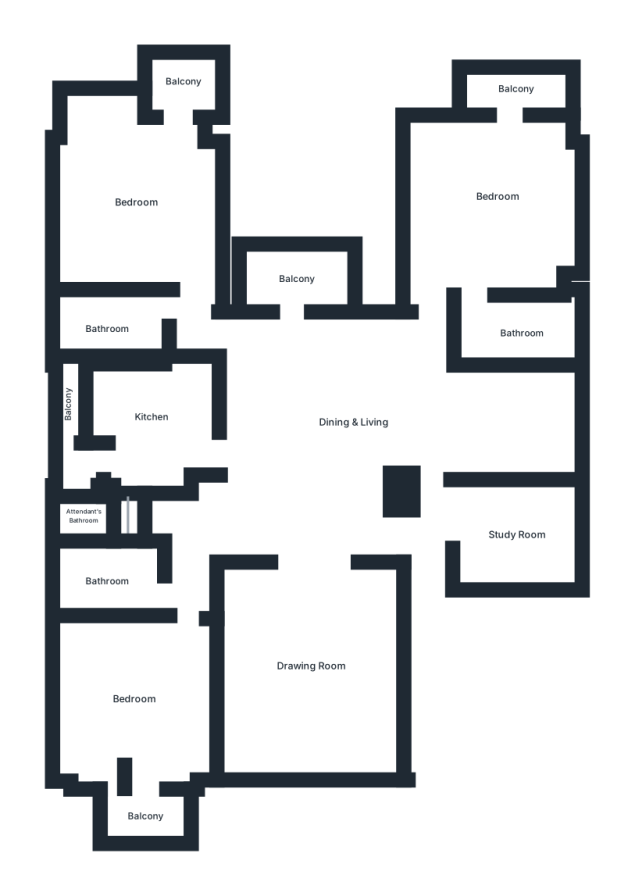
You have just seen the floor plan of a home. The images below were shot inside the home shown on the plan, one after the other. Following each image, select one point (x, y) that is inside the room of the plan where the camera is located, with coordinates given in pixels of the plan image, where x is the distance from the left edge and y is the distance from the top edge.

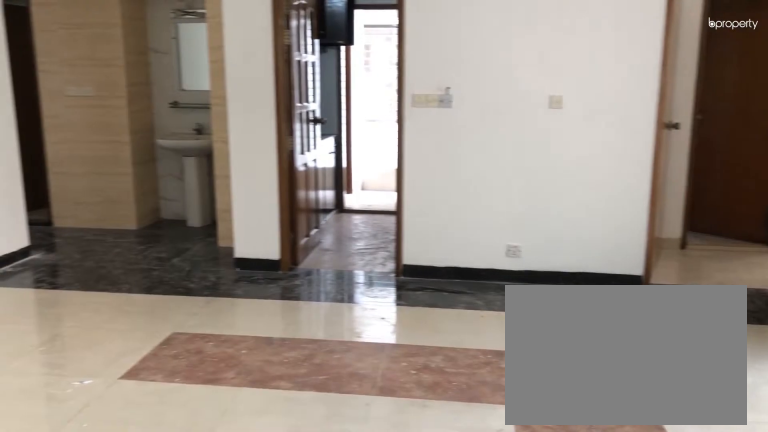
(392, 429)
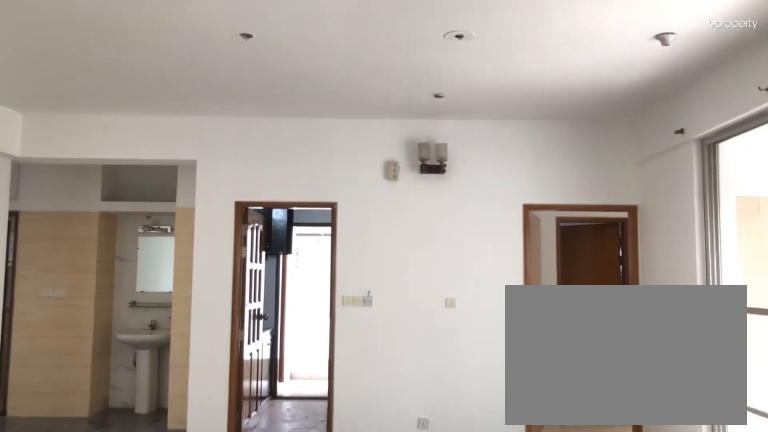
(392, 429)
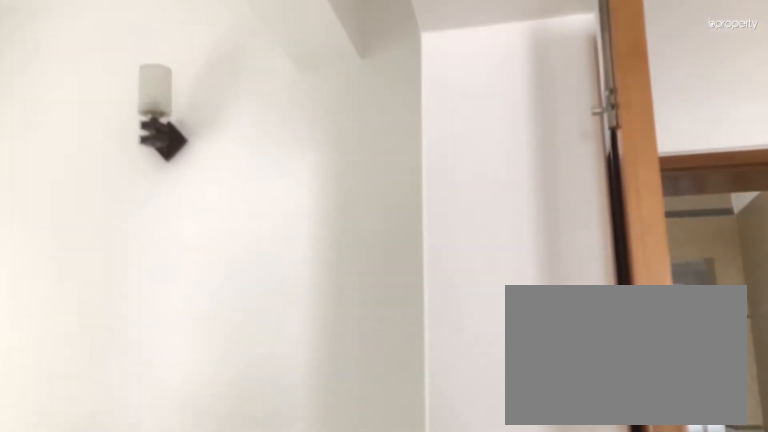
(509, 529)
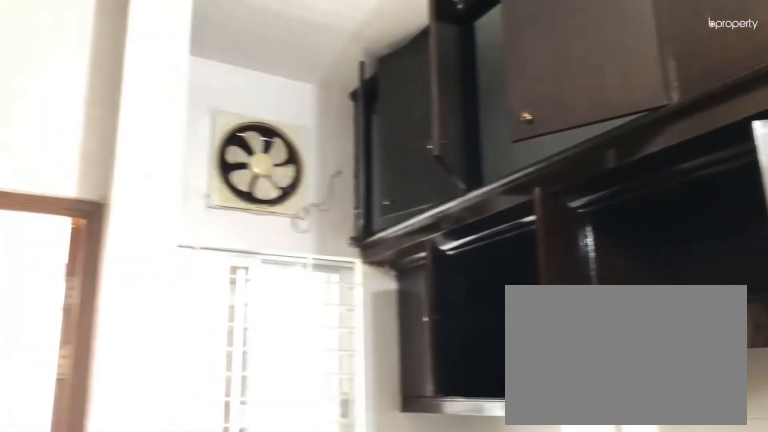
(153, 425)
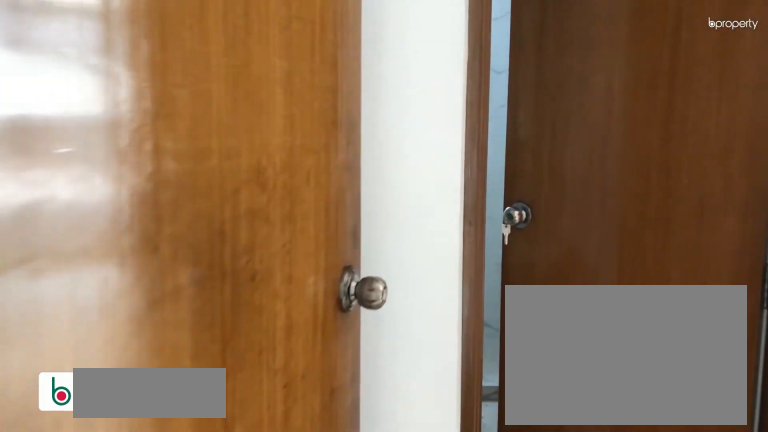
(194, 325)
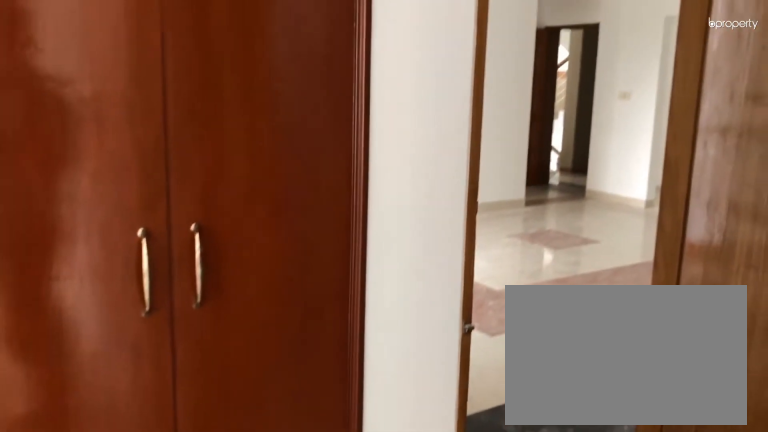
(133, 207)
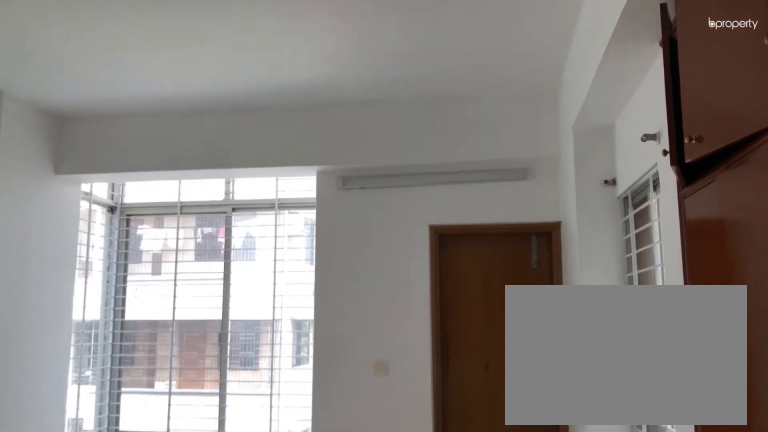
(133, 208)
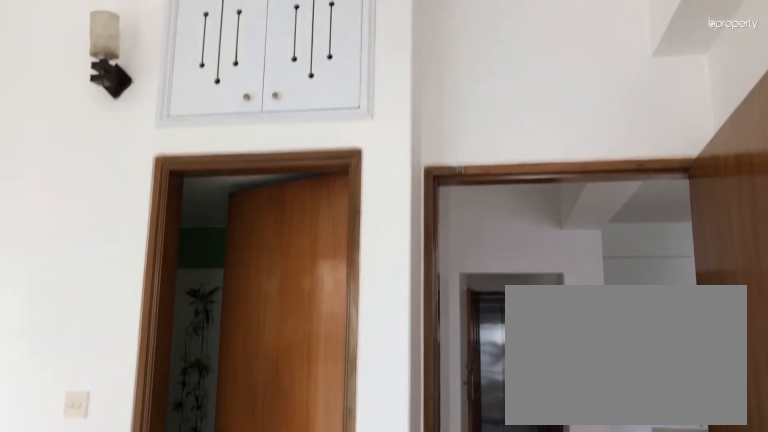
(494, 194)
